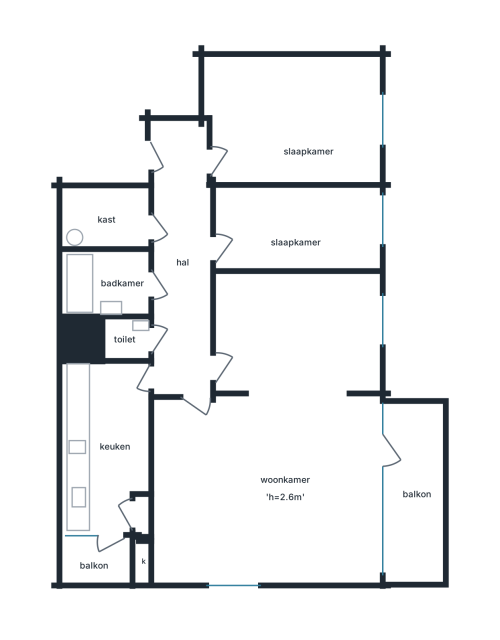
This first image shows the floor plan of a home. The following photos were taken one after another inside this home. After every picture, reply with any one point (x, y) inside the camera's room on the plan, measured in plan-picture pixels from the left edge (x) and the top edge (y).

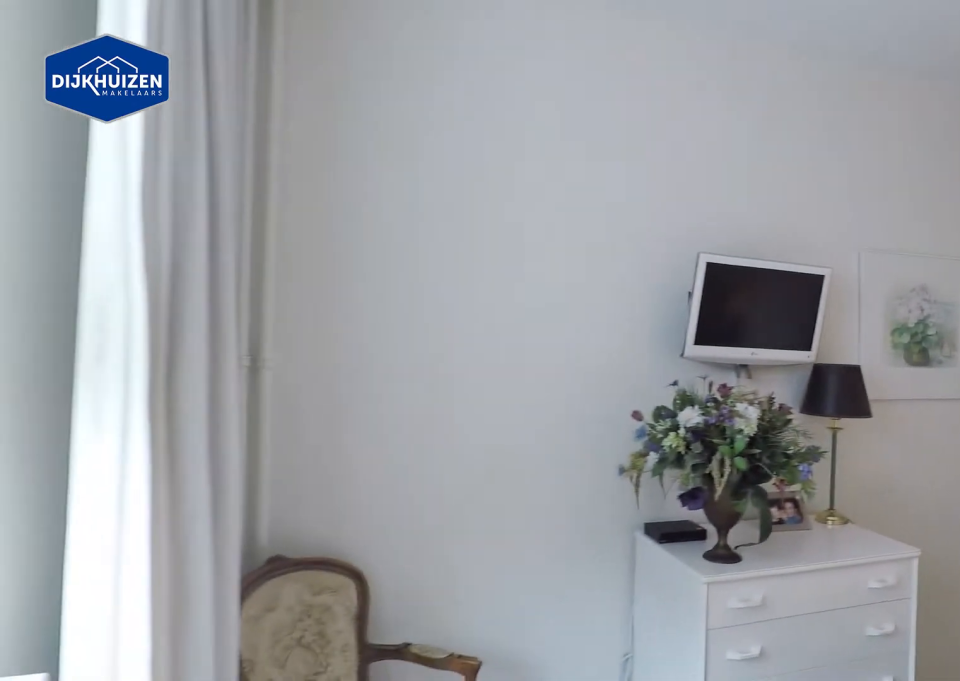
(293, 118)
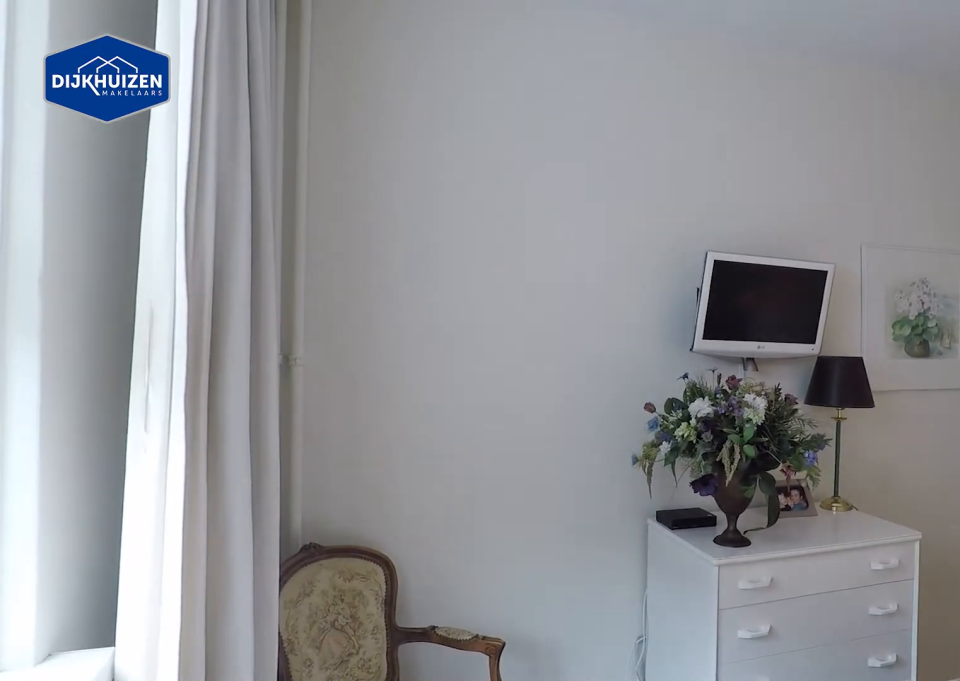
(293, 118)
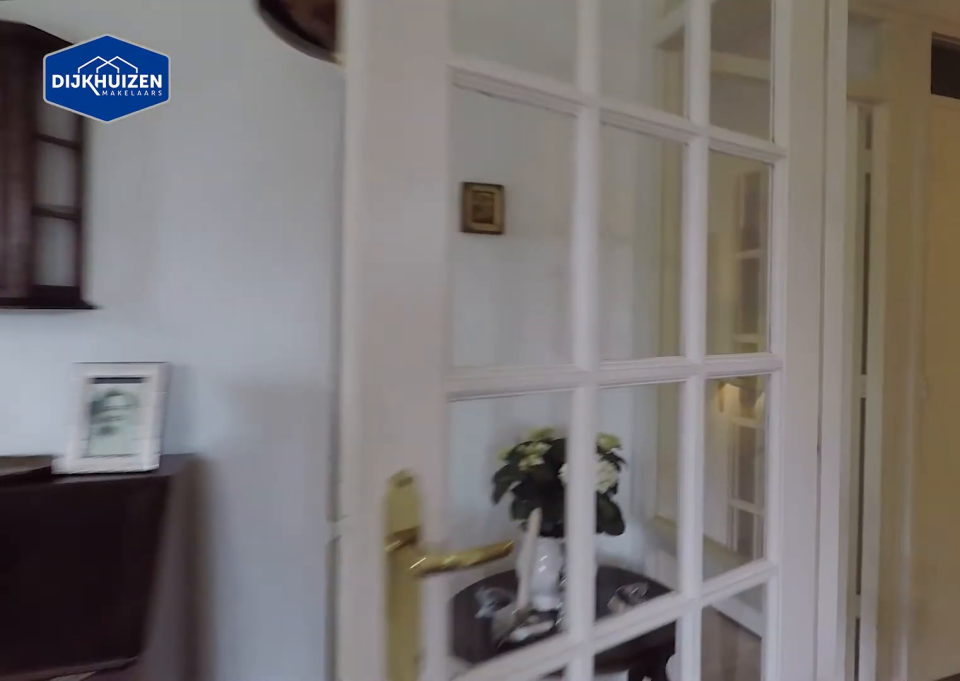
(274, 438)
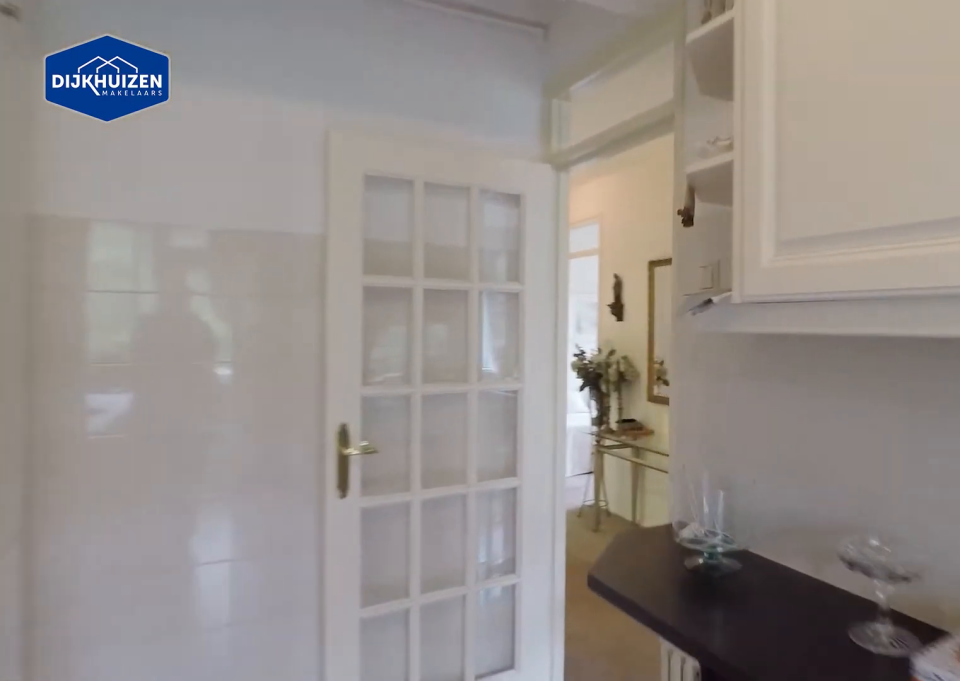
(101, 445)
